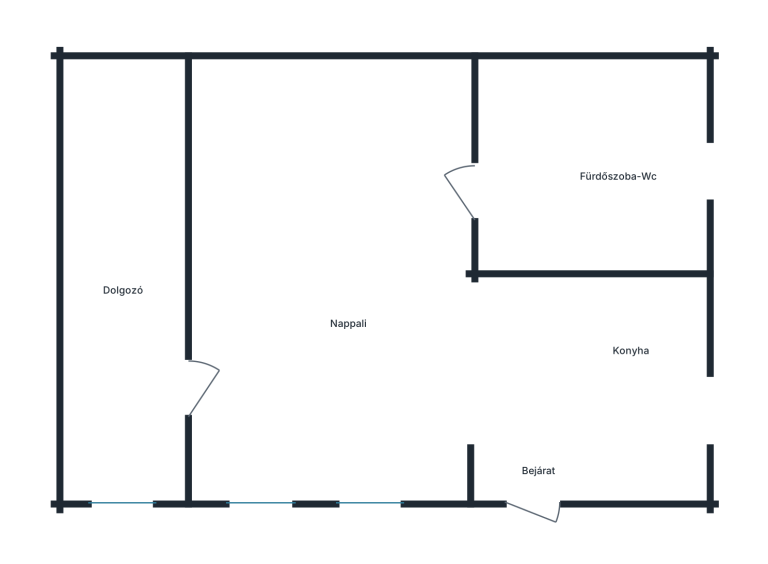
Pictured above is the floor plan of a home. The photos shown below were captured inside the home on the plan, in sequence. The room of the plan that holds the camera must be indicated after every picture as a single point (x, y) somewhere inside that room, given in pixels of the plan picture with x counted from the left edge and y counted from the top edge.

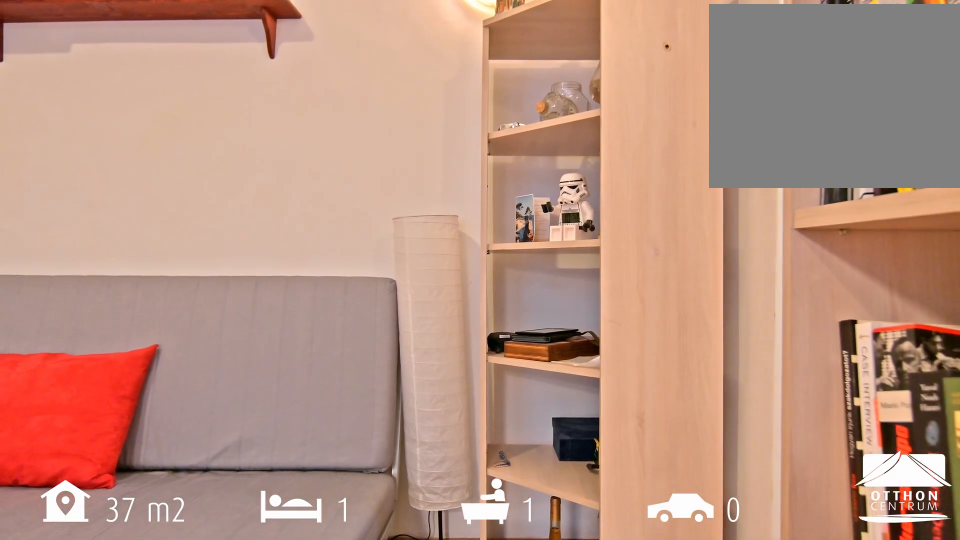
(330, 288)
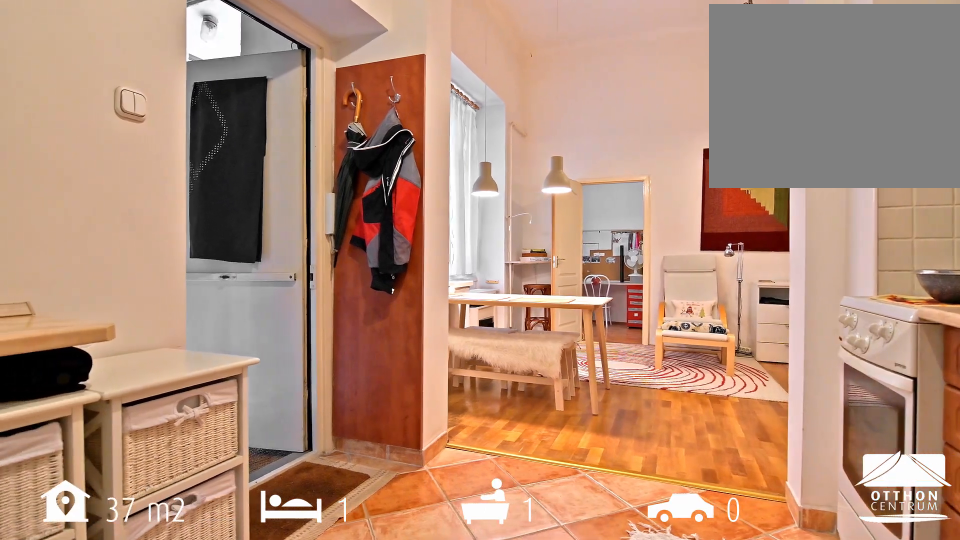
(589, 384)
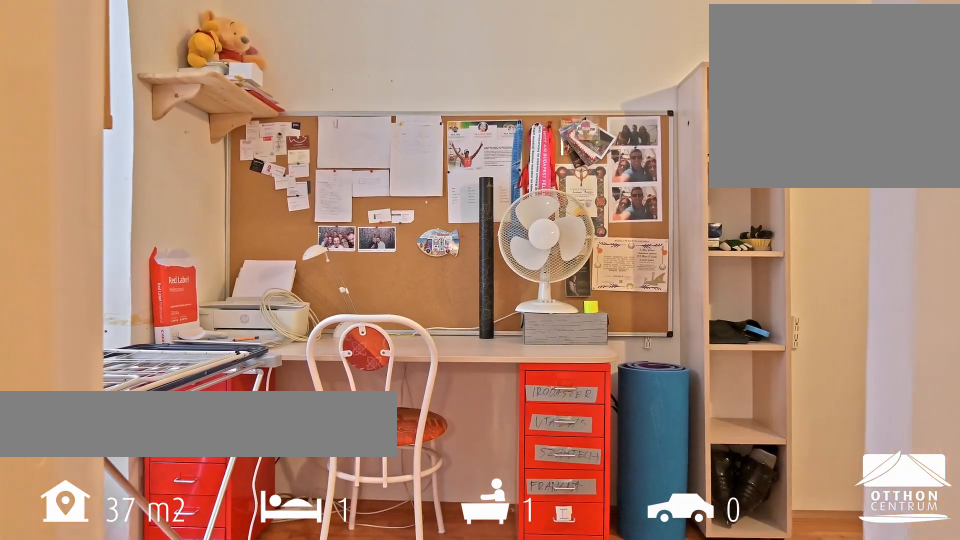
(125, 279)
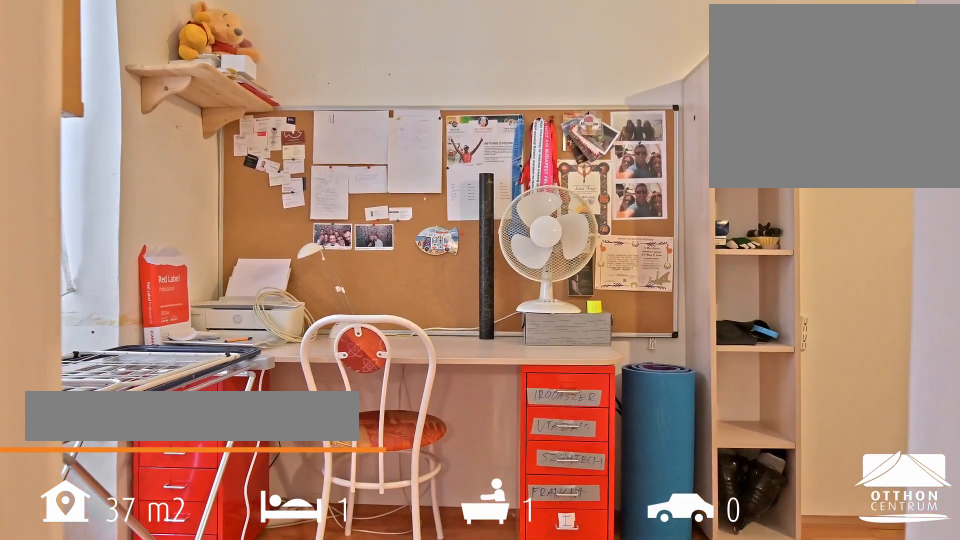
(125, 279)
